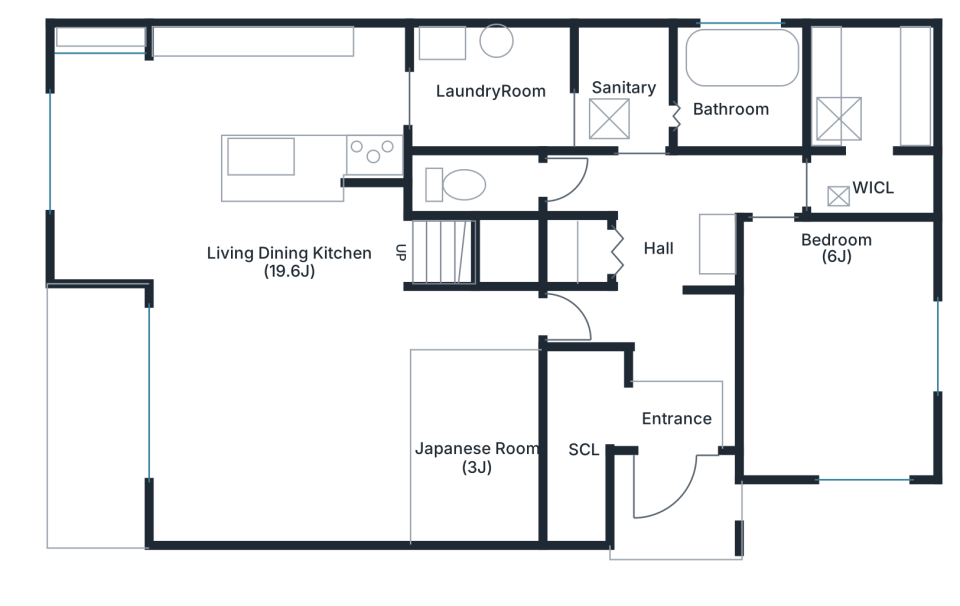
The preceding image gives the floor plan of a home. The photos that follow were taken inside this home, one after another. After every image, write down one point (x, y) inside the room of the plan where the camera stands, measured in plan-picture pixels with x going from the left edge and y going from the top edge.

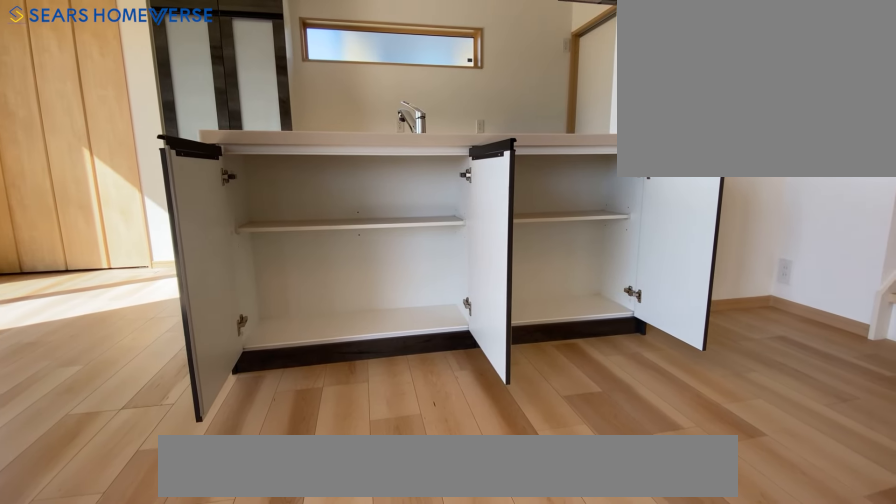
(289, 95)
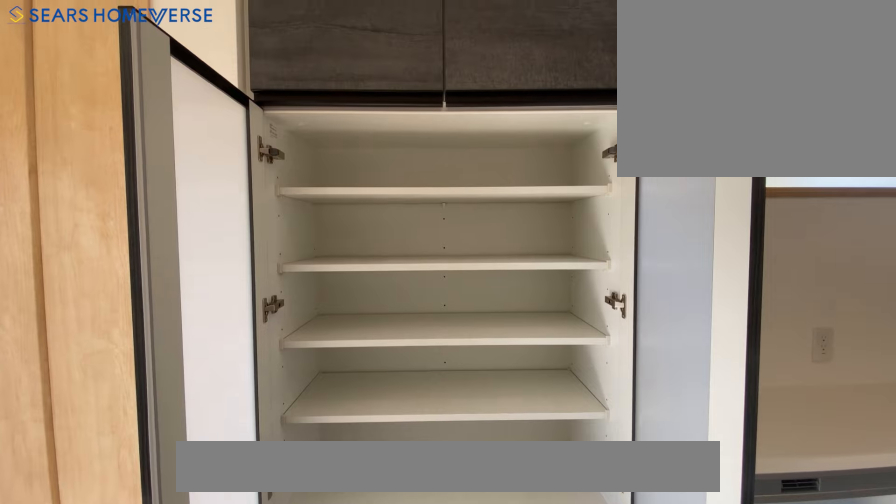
(289, 95)
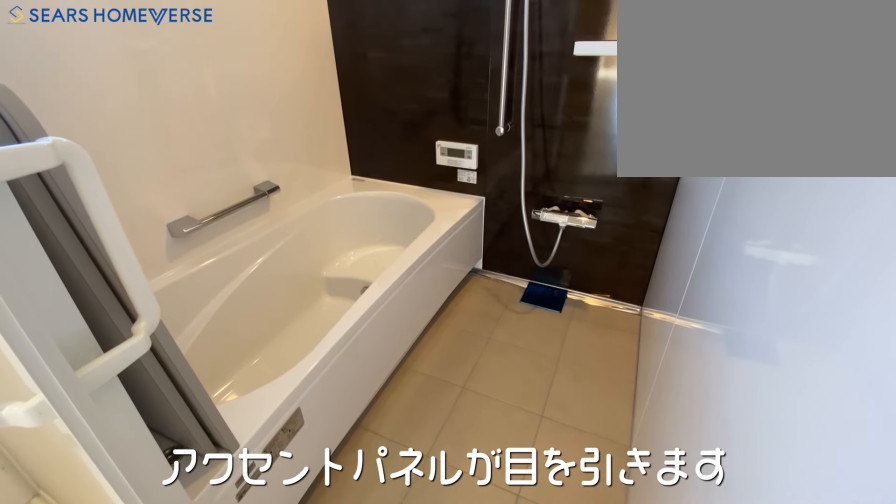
(745, 95)
